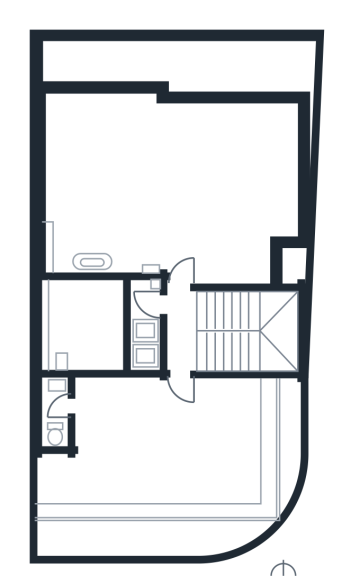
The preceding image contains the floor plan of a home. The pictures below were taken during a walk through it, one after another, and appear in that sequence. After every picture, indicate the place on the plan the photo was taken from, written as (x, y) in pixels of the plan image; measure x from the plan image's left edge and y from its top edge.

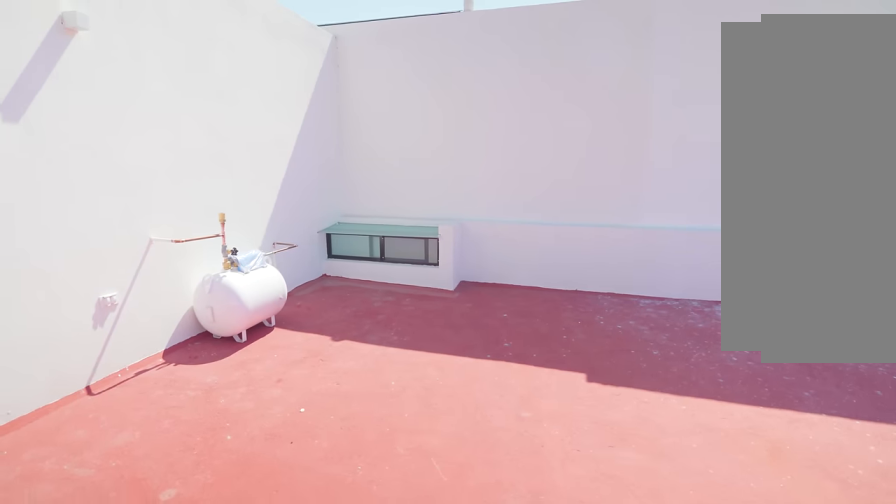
(240, 243)
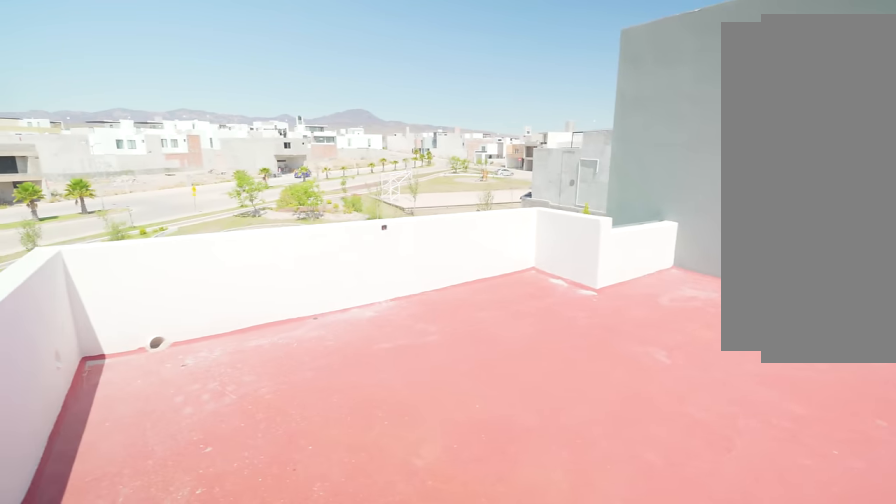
(176, 192)
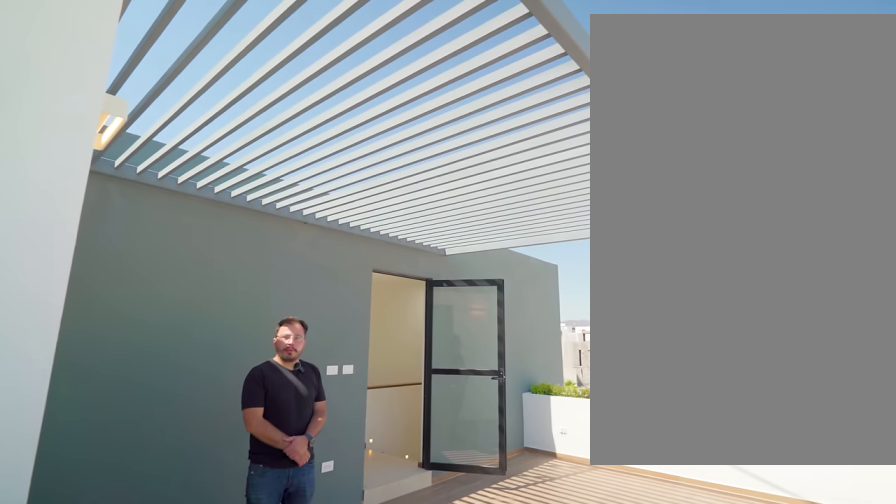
(56, 501)
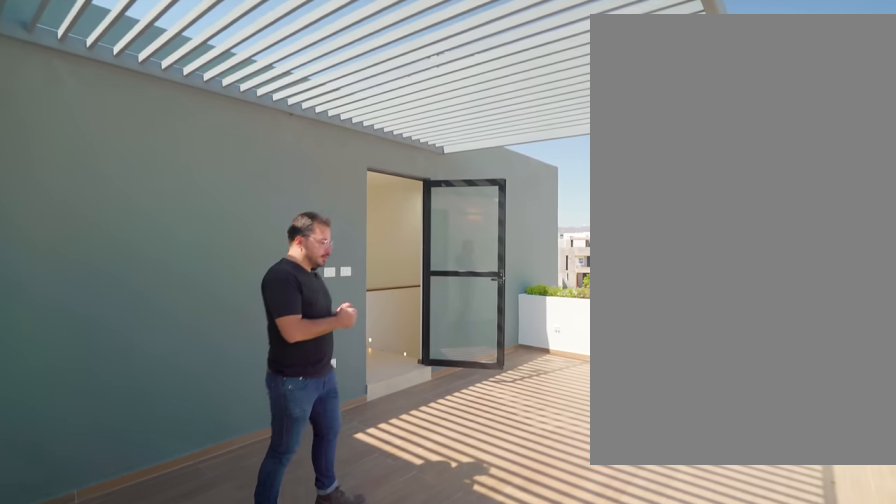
(56, 500)
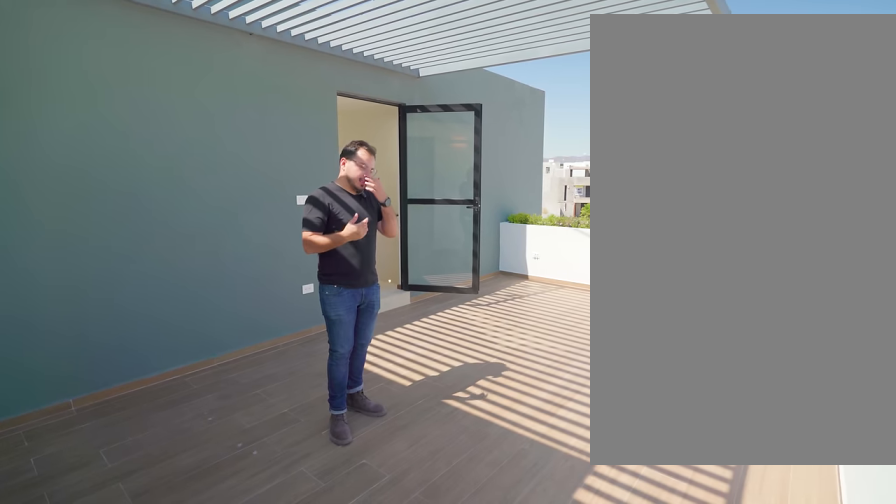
(56, 502)
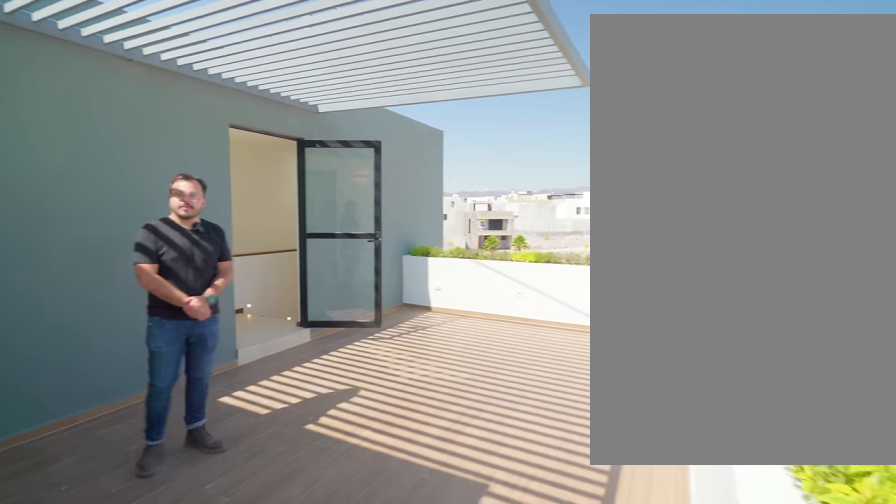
(56, 501)
